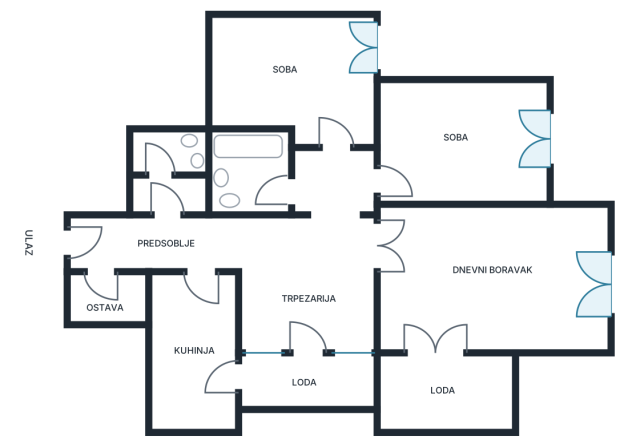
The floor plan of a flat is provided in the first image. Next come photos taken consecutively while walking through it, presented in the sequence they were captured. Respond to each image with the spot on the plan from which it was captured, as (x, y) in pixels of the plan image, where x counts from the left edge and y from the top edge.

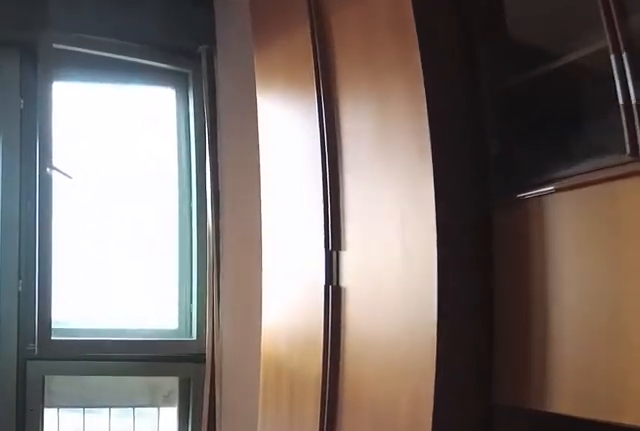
(474, 268)
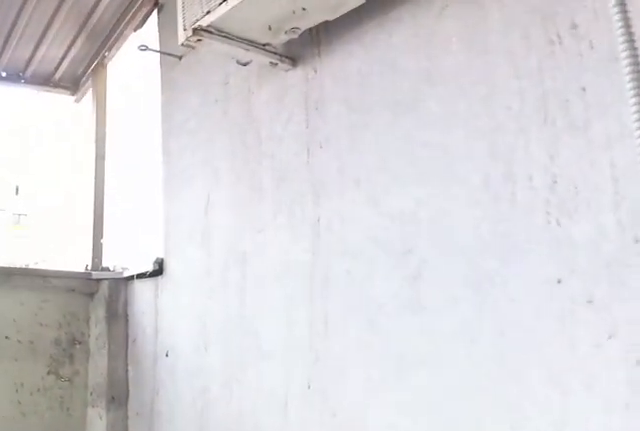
(448, 330)
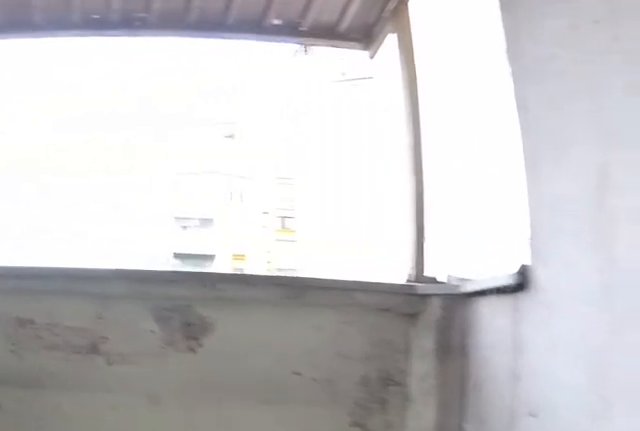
(440, 342)
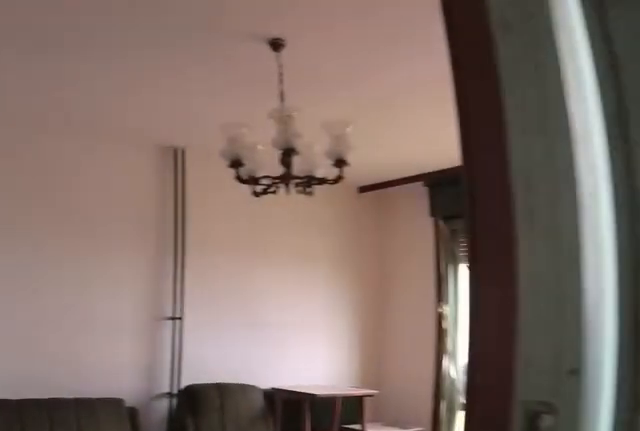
(441, 390)
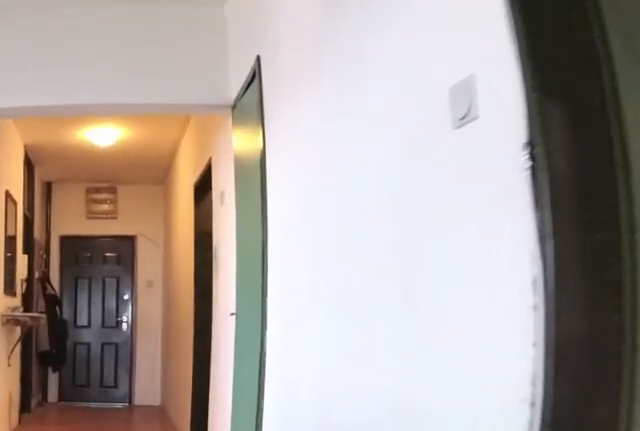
(369, 255)
